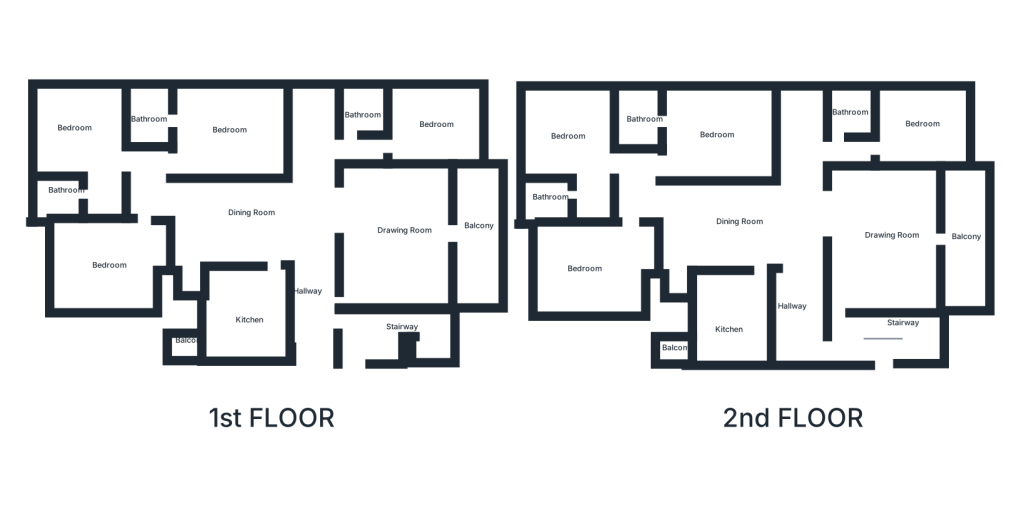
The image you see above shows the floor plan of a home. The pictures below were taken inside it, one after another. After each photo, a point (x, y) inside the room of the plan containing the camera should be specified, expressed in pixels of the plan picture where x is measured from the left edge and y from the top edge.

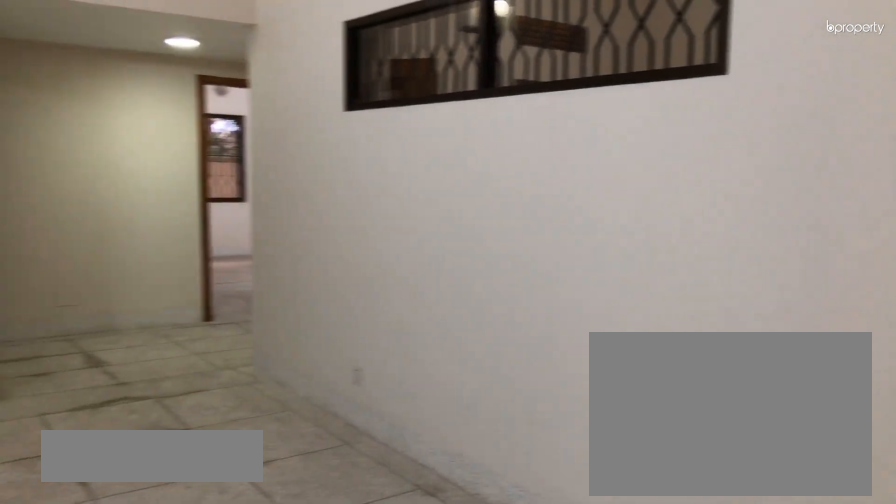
(281, 227)
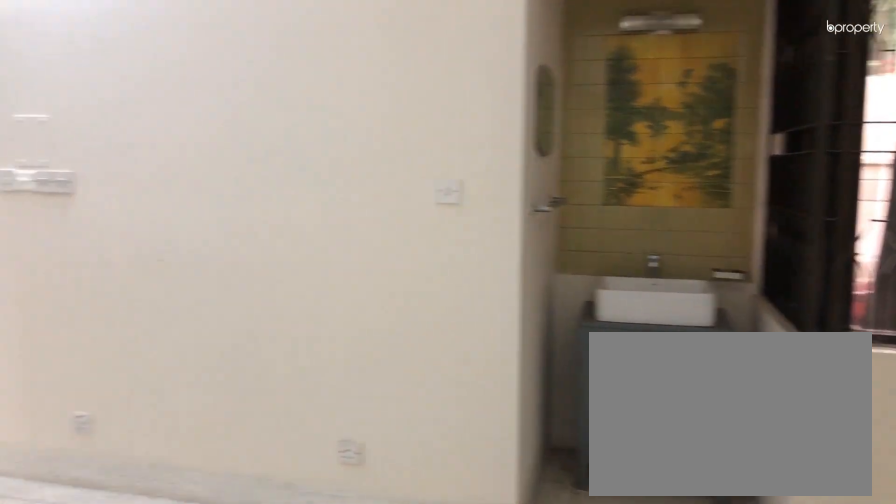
(224, 220)
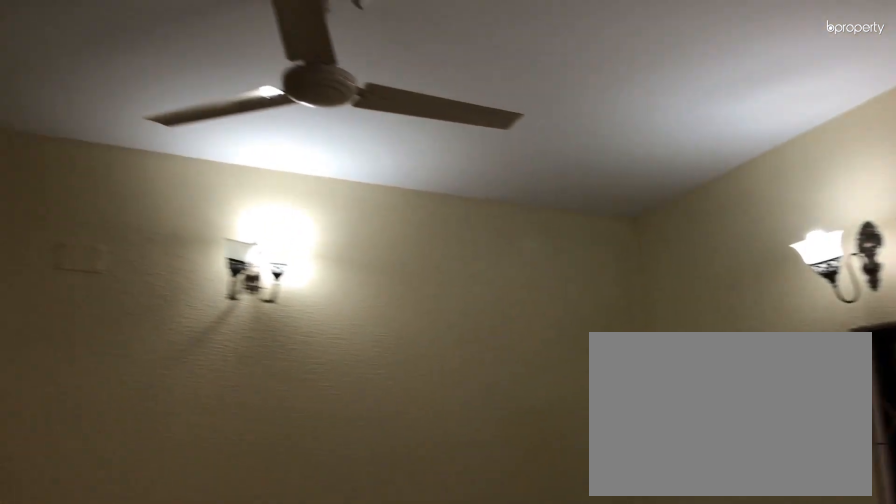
(416, 240)
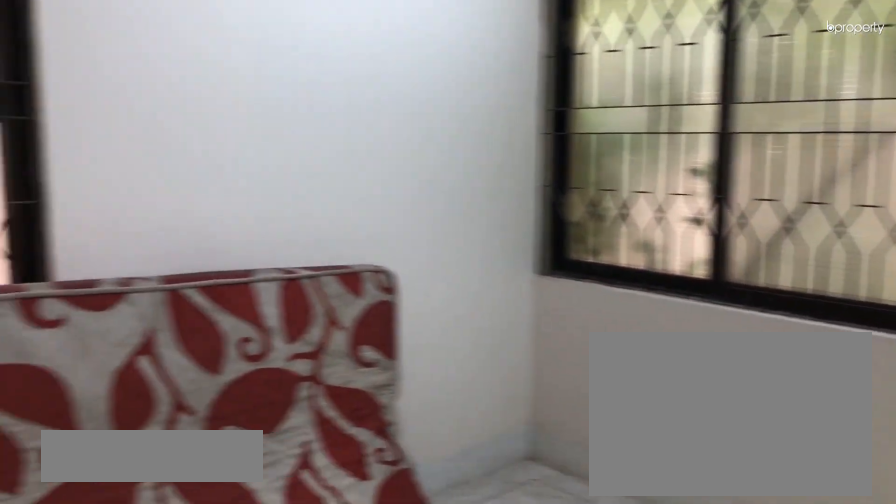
(437, 126)
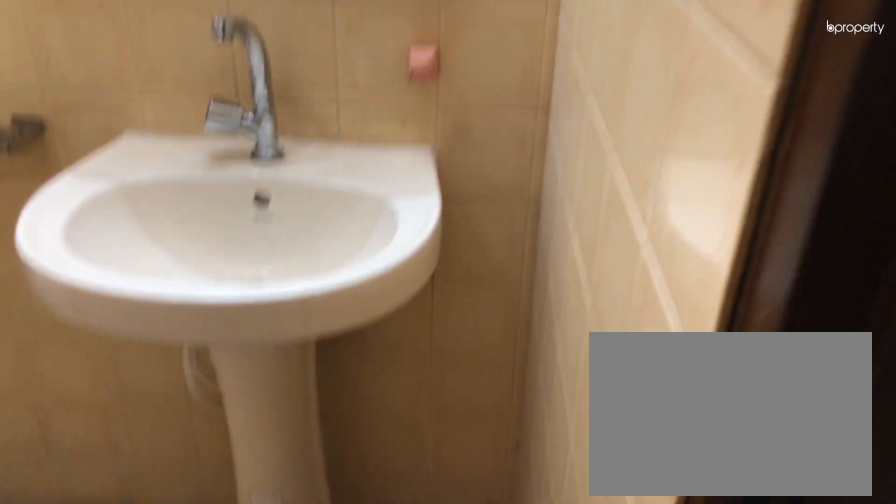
(363, 106)
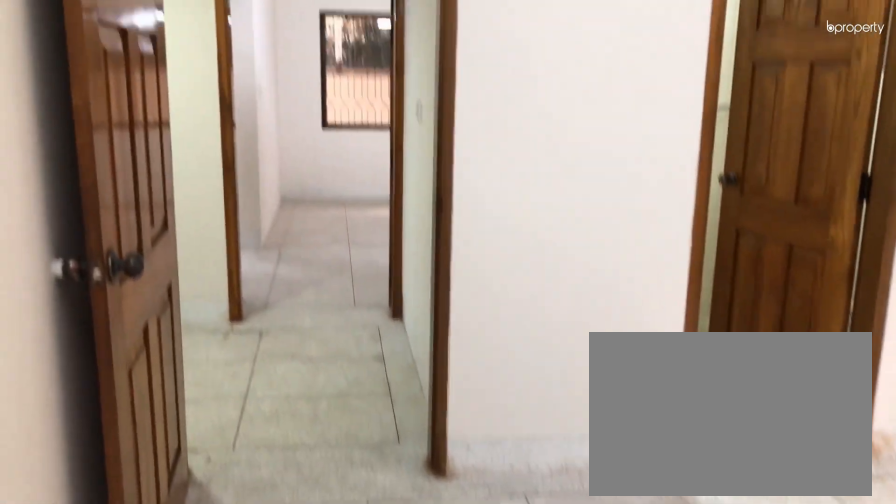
(220, 122)
